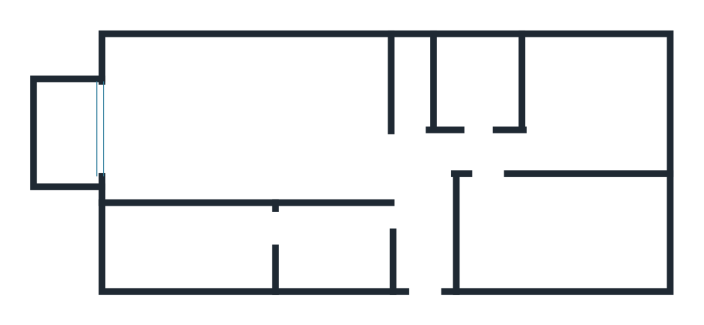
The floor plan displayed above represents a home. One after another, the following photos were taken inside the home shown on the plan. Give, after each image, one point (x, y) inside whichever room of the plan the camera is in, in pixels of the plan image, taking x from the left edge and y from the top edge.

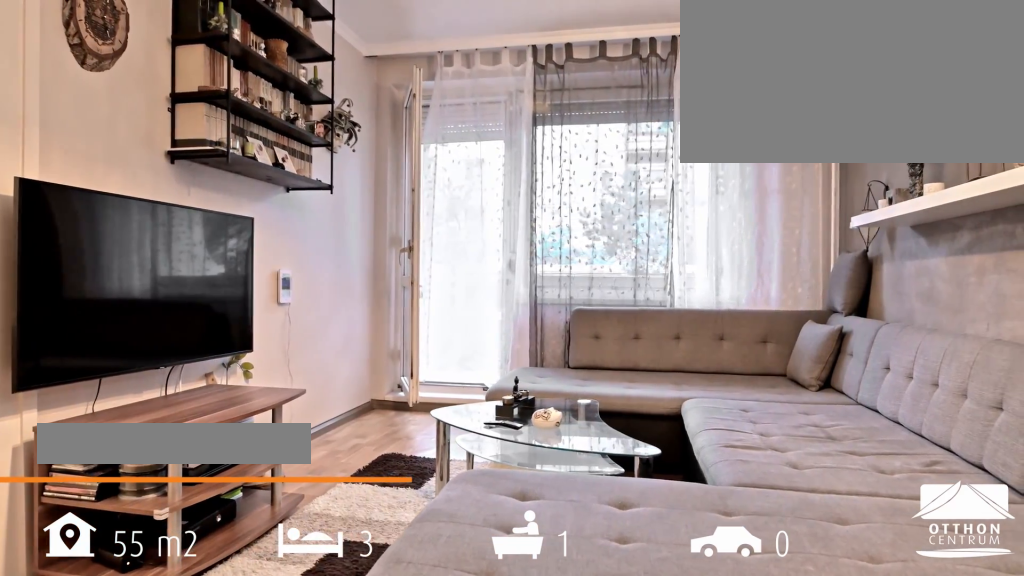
(253, 117)
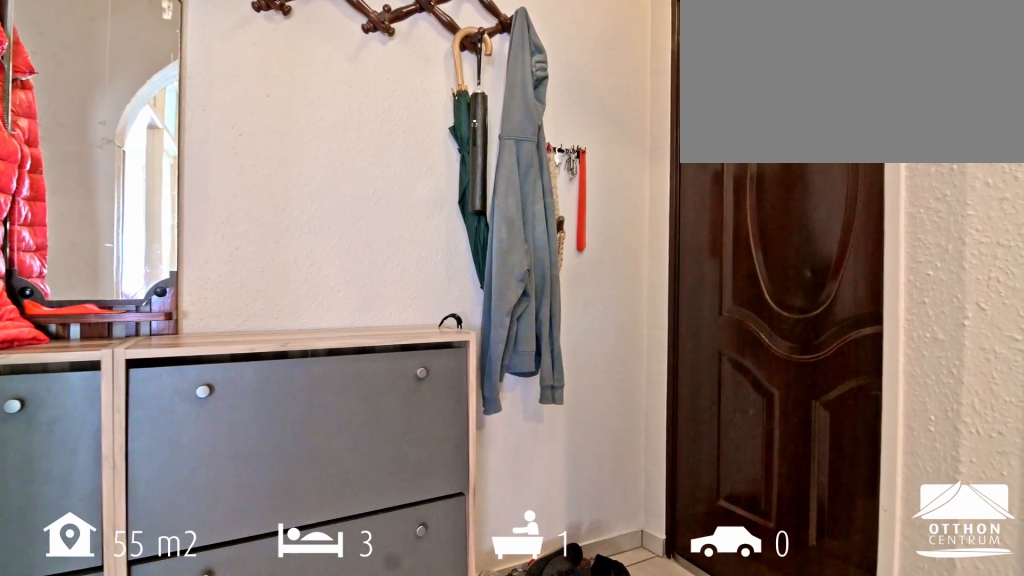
(423, 217)
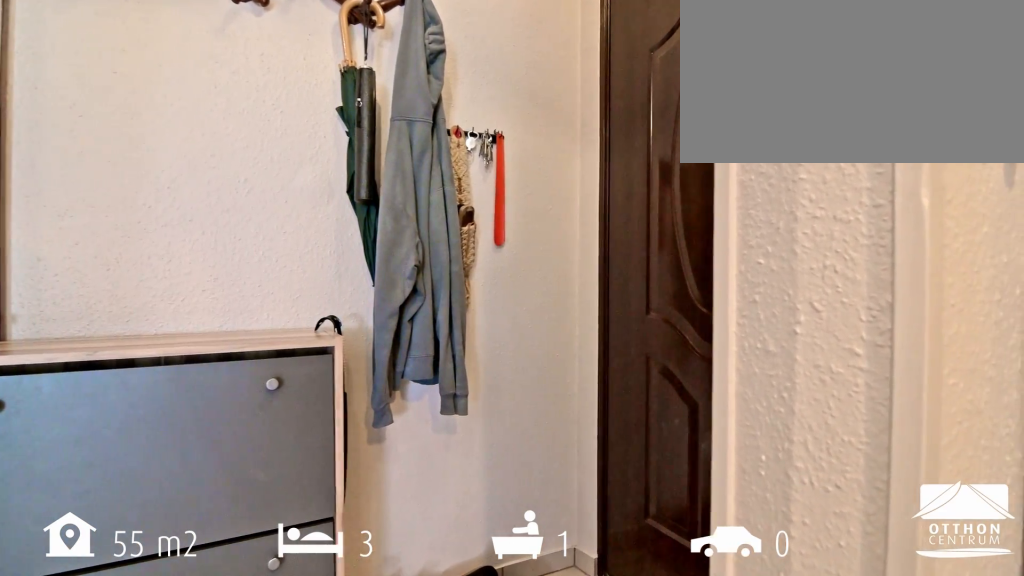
(423, 217)
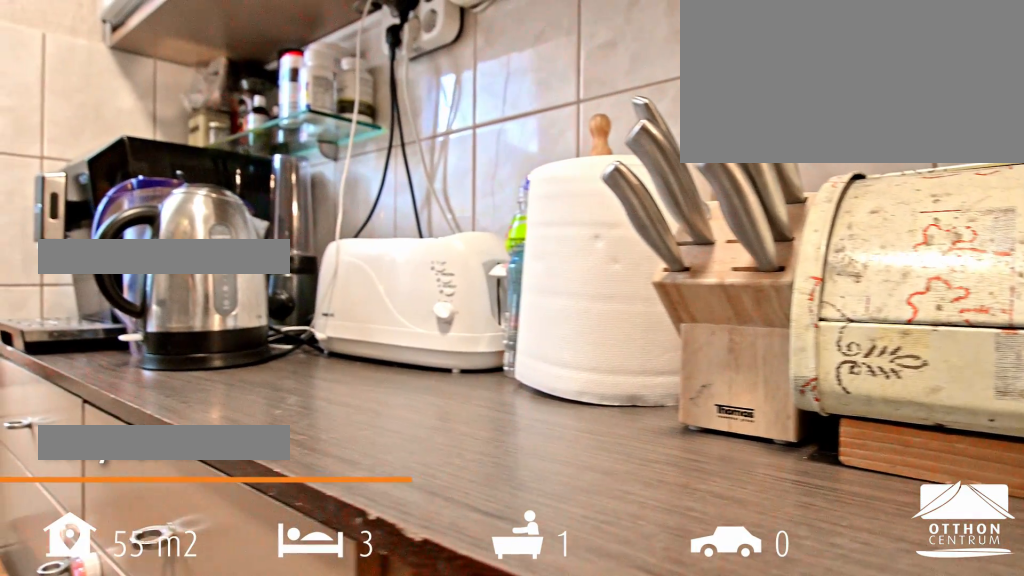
(195, 245)
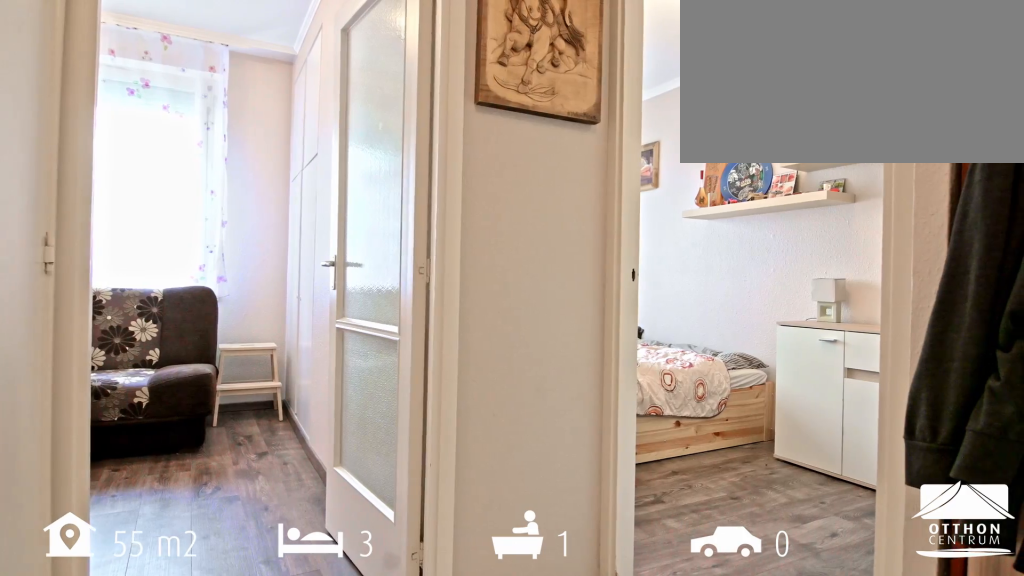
(424, 218)
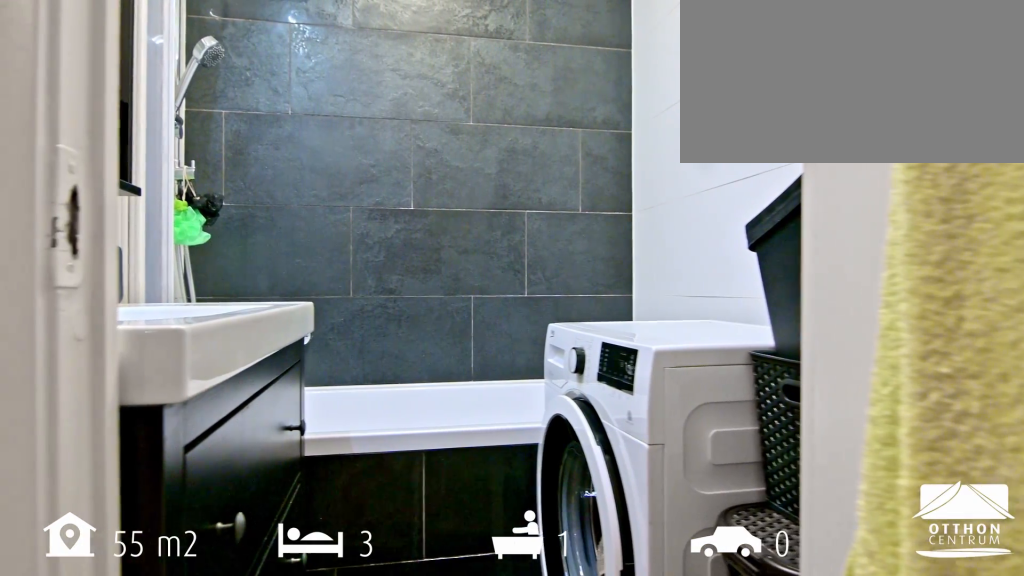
(477, 81)
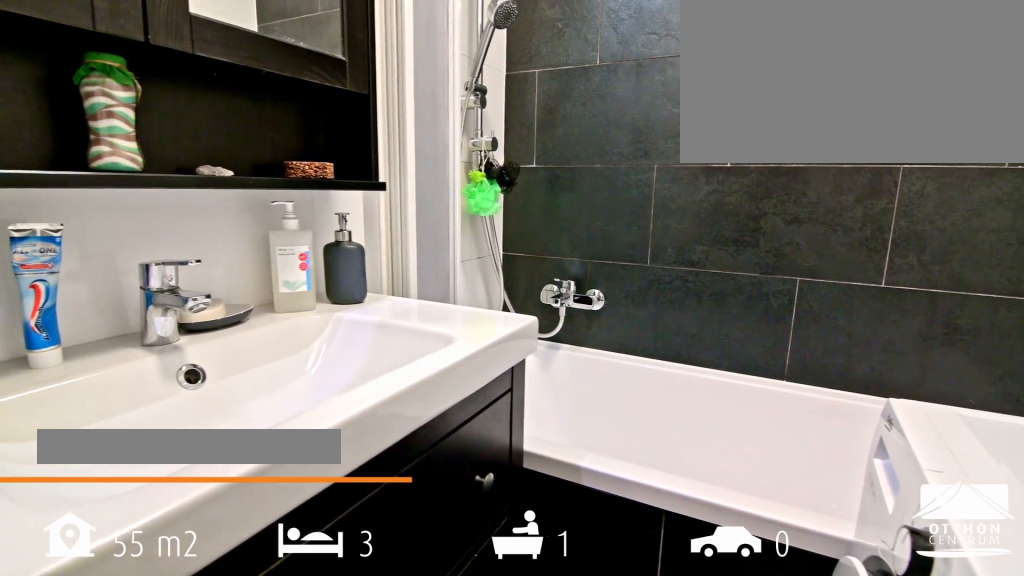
(477, 81)
